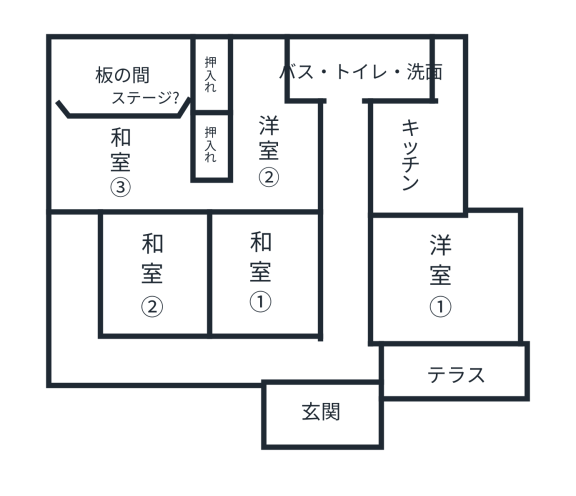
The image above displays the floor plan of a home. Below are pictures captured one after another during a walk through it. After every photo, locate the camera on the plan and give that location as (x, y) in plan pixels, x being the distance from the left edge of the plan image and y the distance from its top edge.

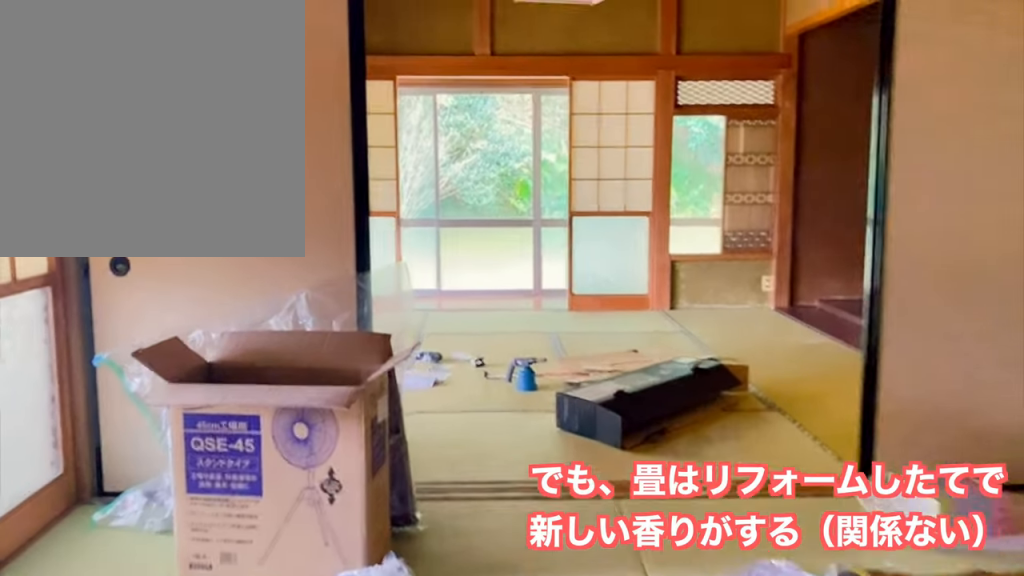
(328, 274)
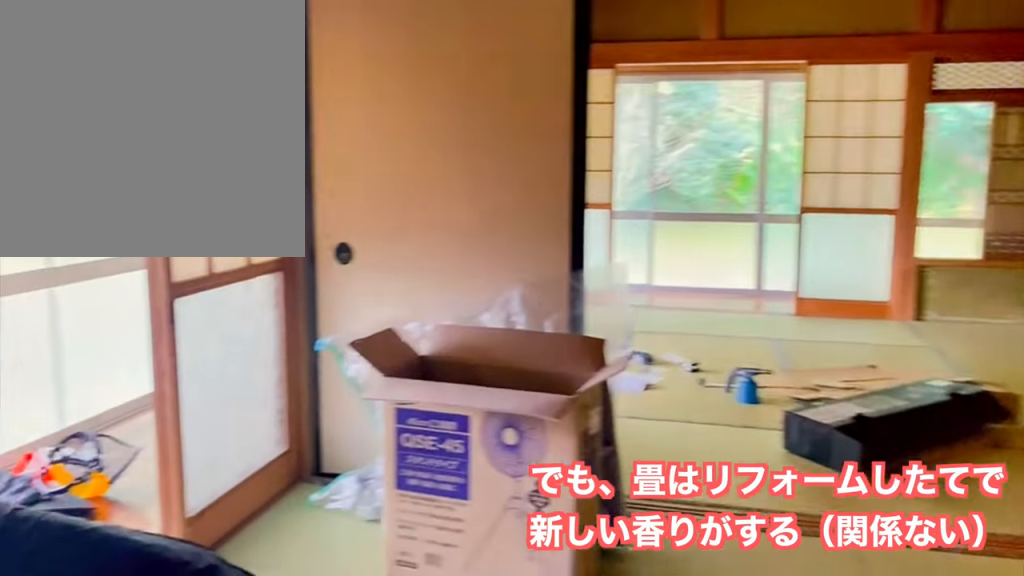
(316, 274)
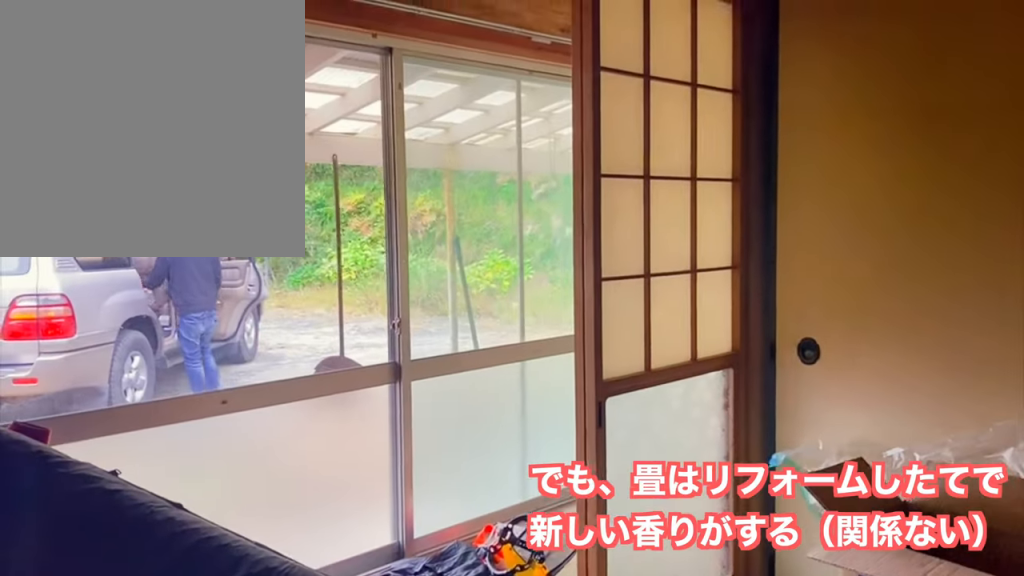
(310, 273)
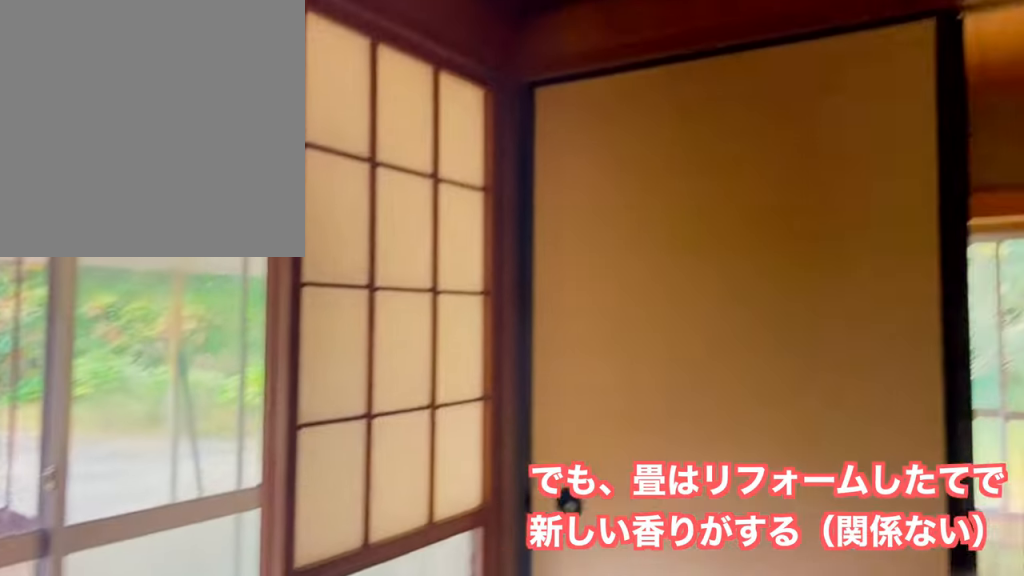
(312, 273)
